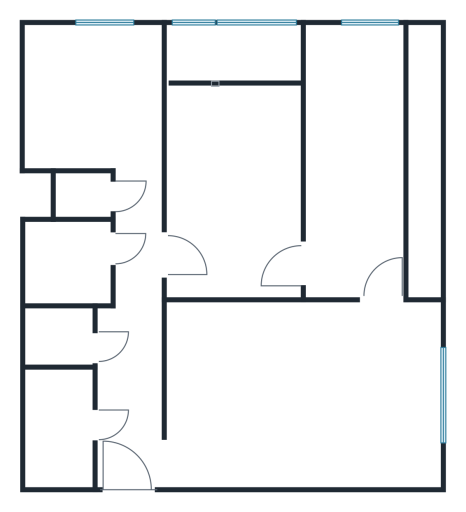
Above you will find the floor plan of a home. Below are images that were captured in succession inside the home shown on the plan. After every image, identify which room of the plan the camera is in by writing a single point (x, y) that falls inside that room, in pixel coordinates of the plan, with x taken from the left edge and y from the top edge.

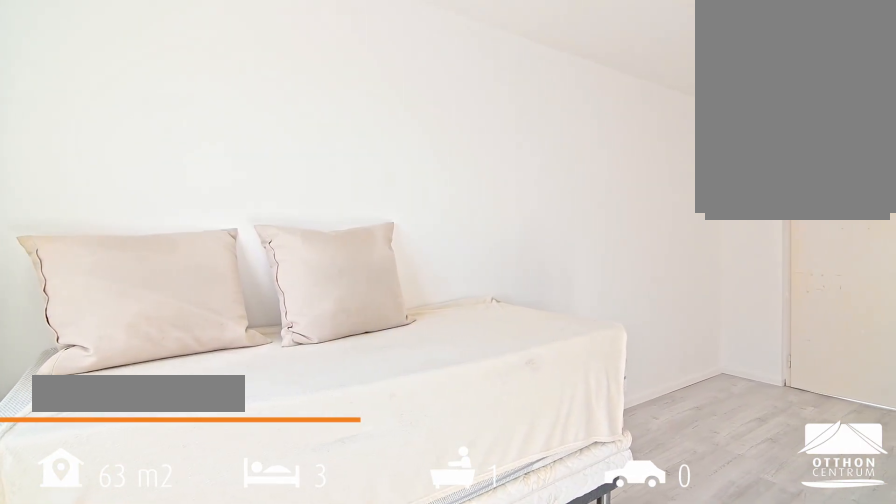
(359, 175)
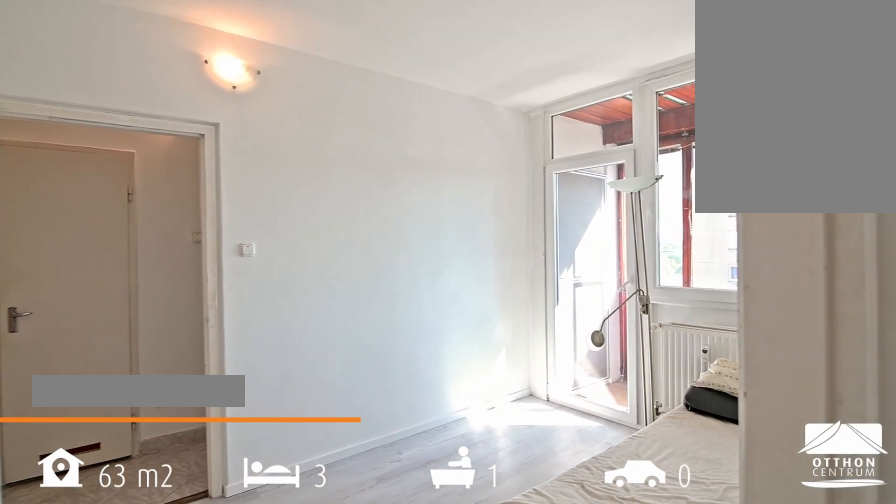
(239, 190)
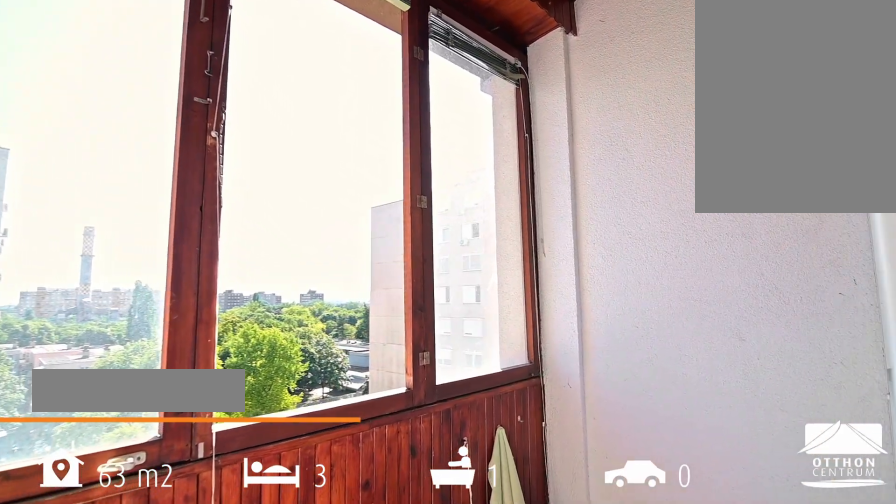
(235, 55)
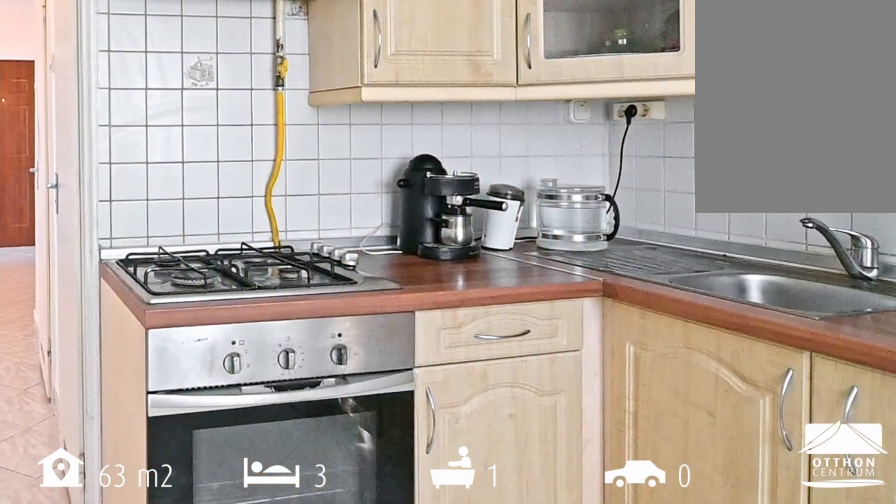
(90, 96)
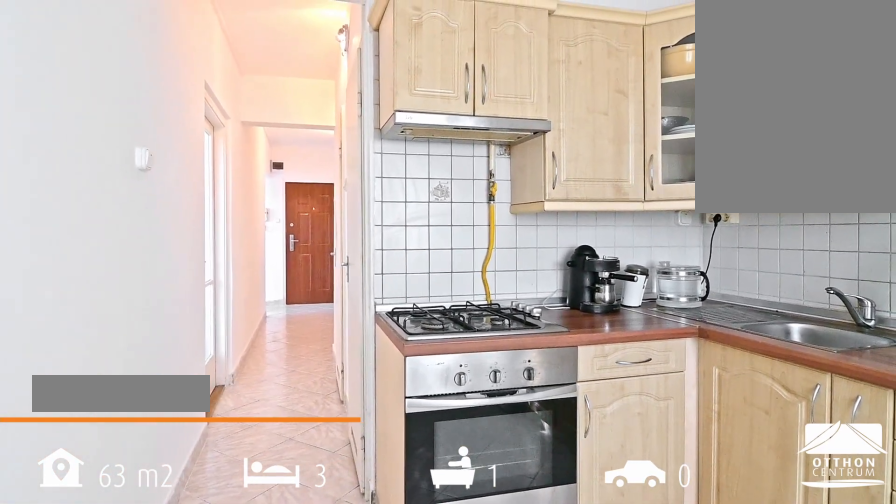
(90, 96)
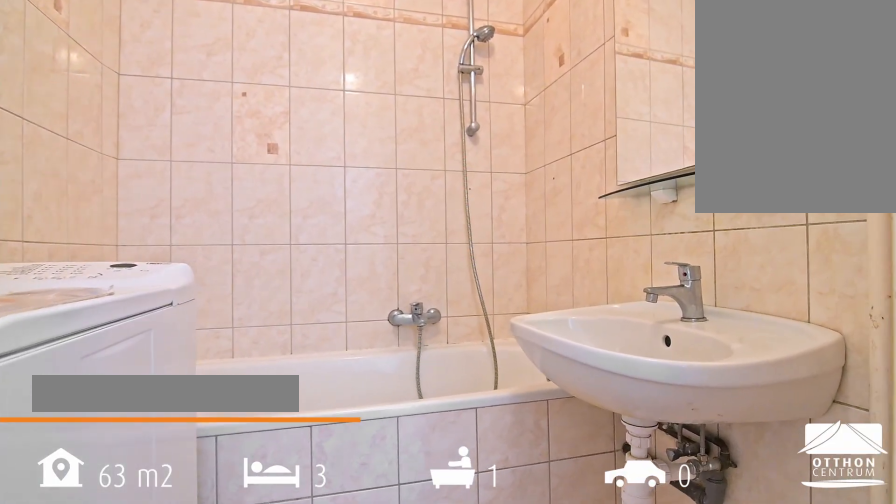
(72, 262)
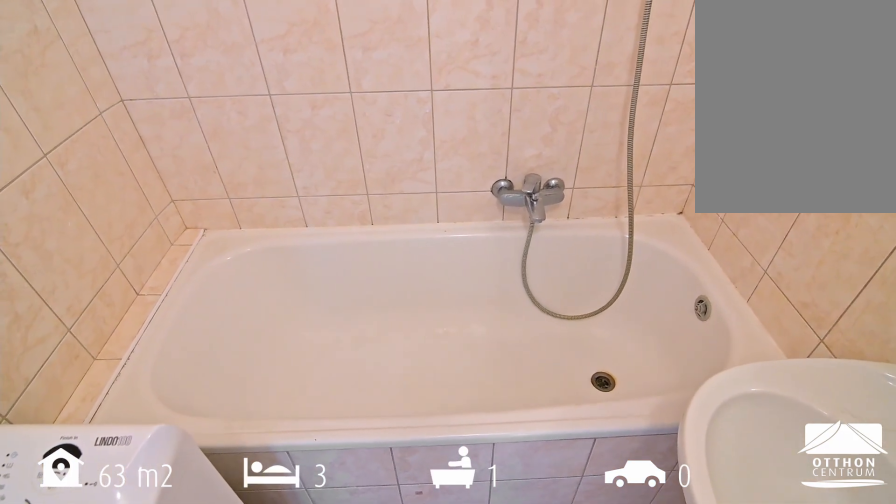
(72, 262)
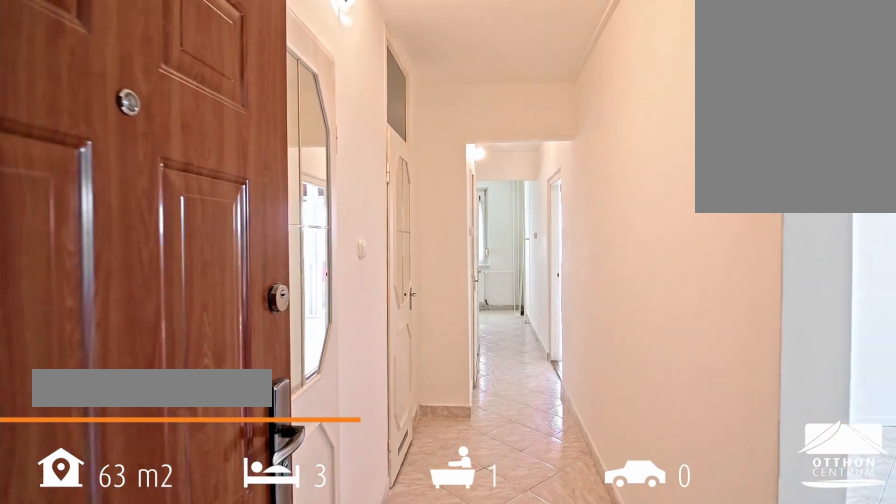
(130, 386)
